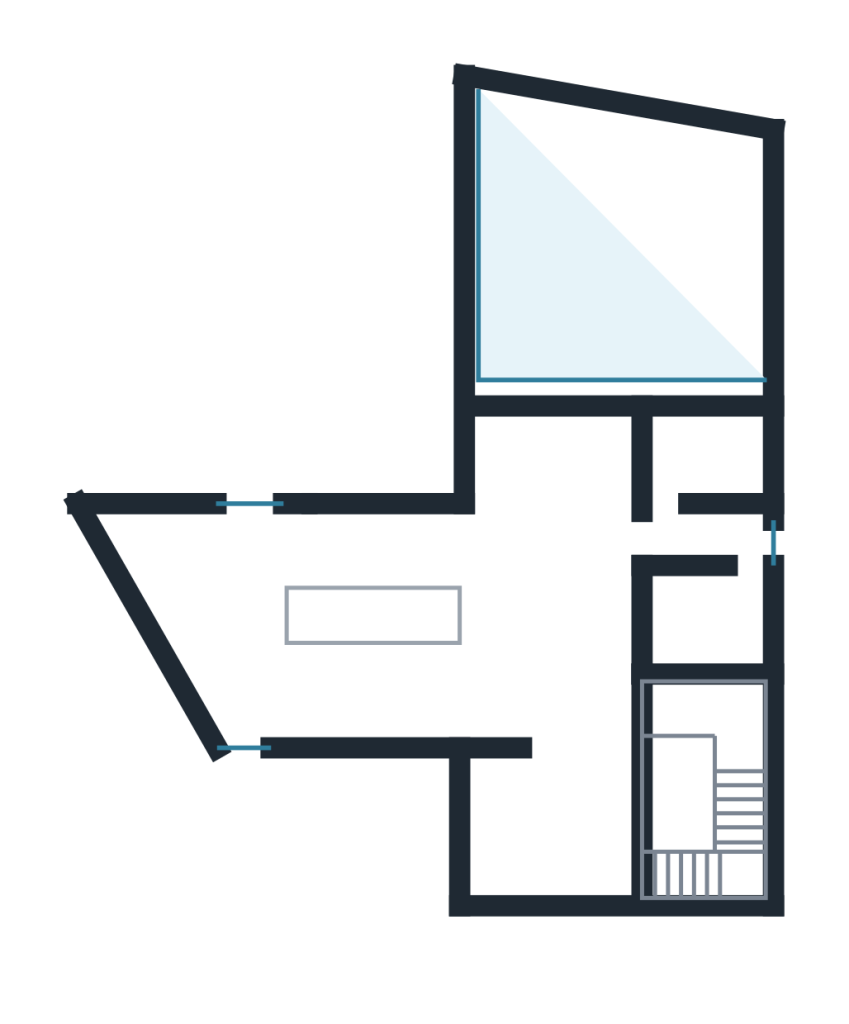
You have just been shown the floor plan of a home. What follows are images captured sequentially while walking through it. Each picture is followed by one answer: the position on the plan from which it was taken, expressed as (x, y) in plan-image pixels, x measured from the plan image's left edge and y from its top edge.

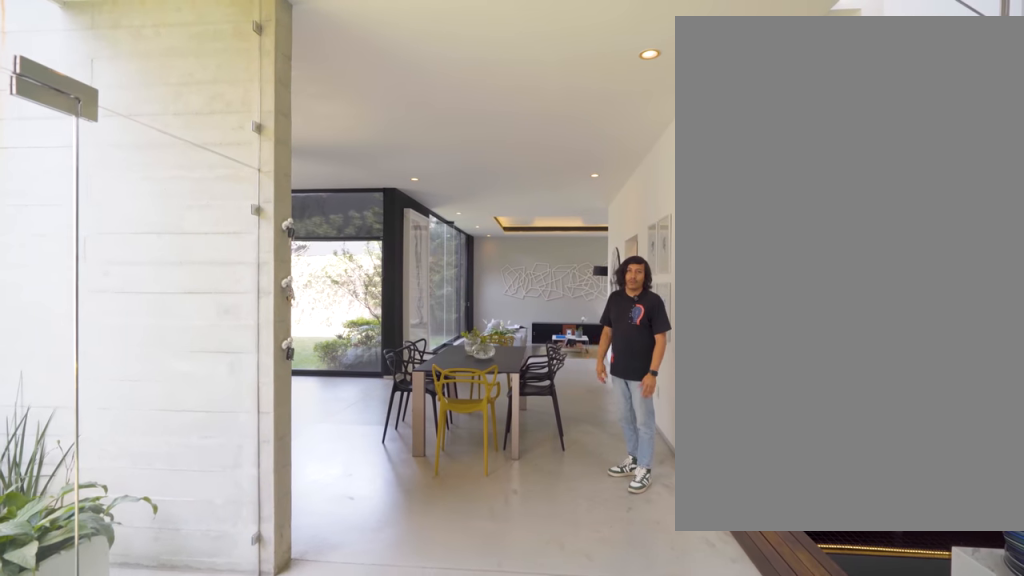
(592, 798)
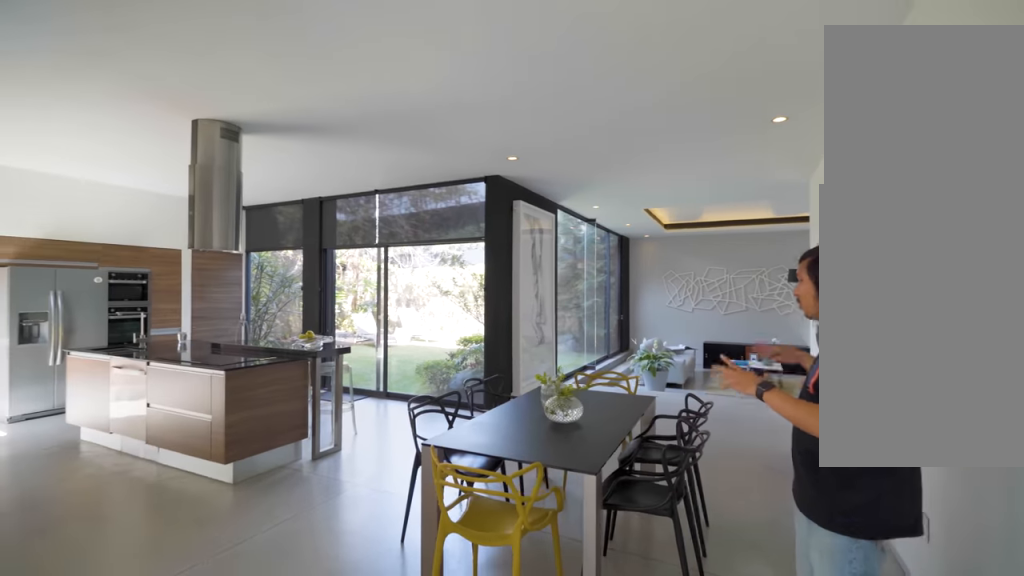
(585, 784)
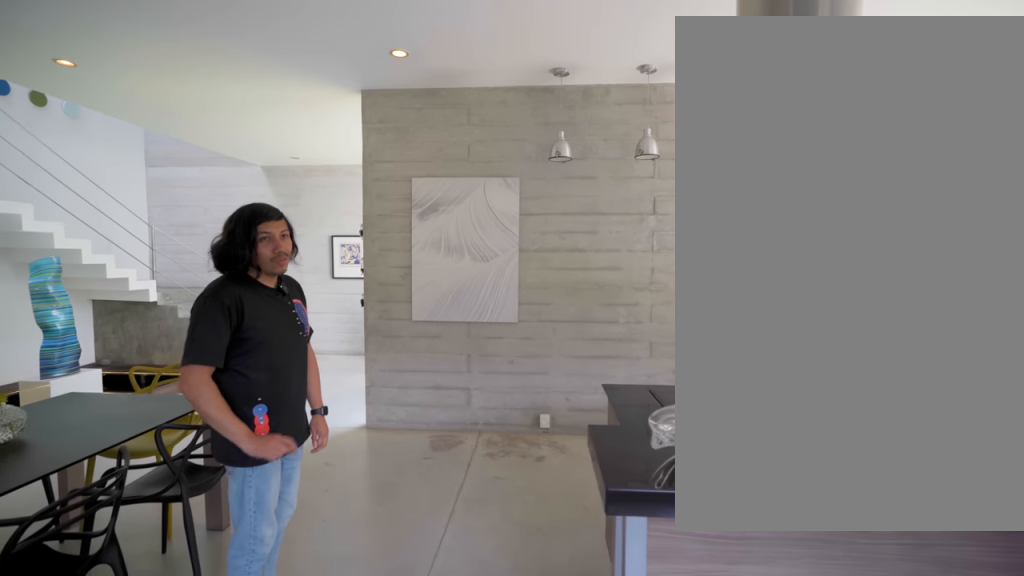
(470, 541)
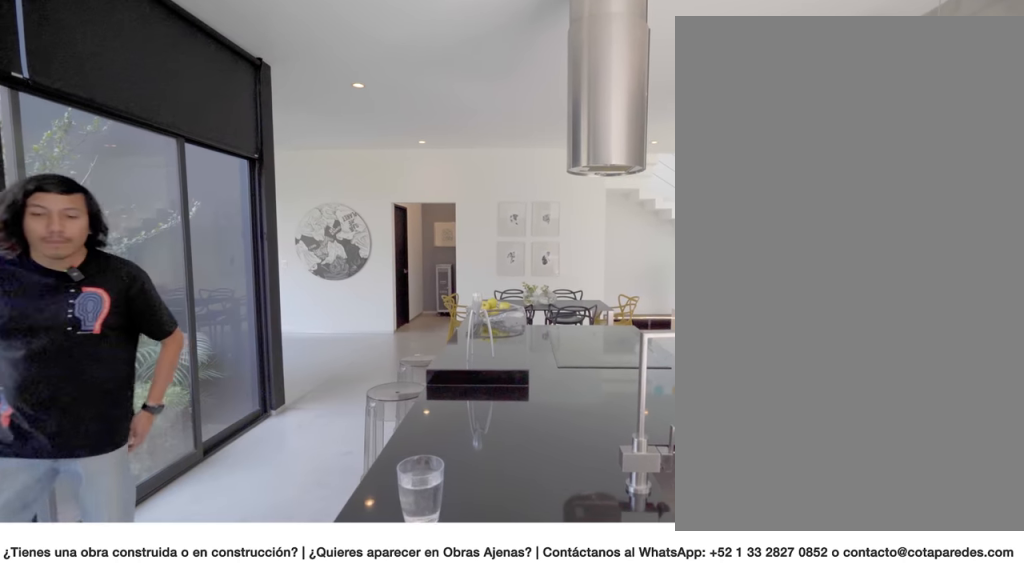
(248, 613)
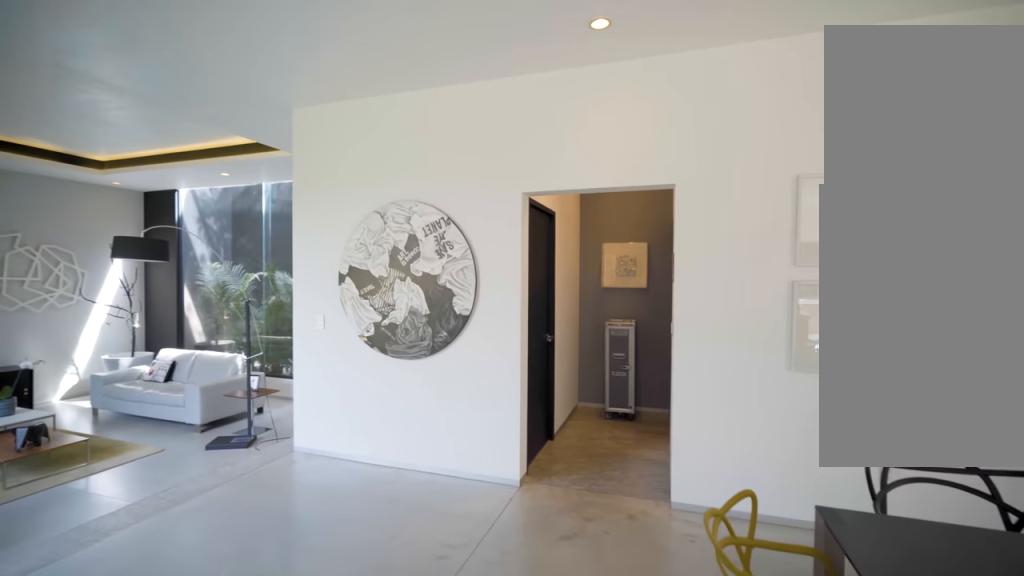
(524, 558)
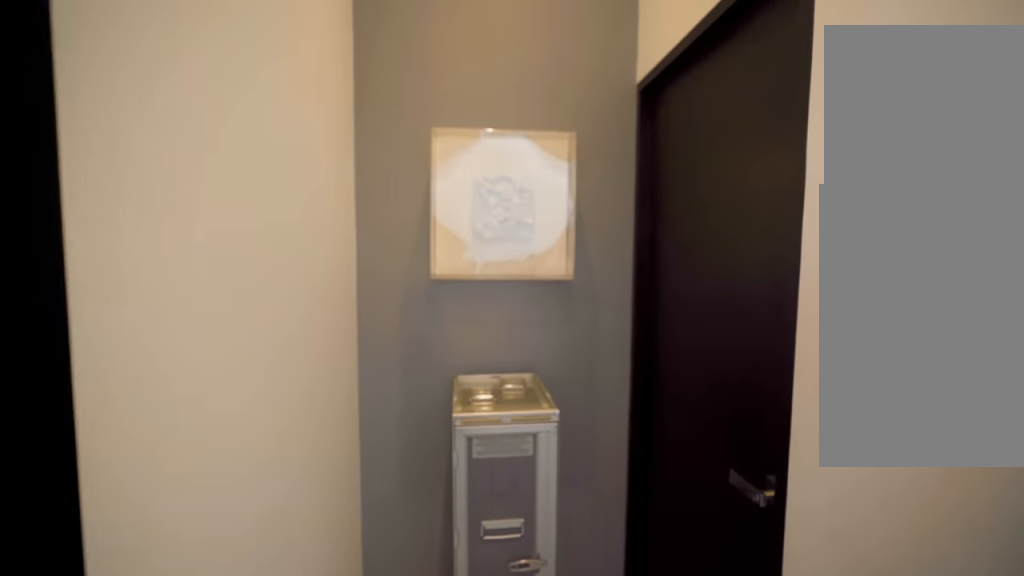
(665, 520)
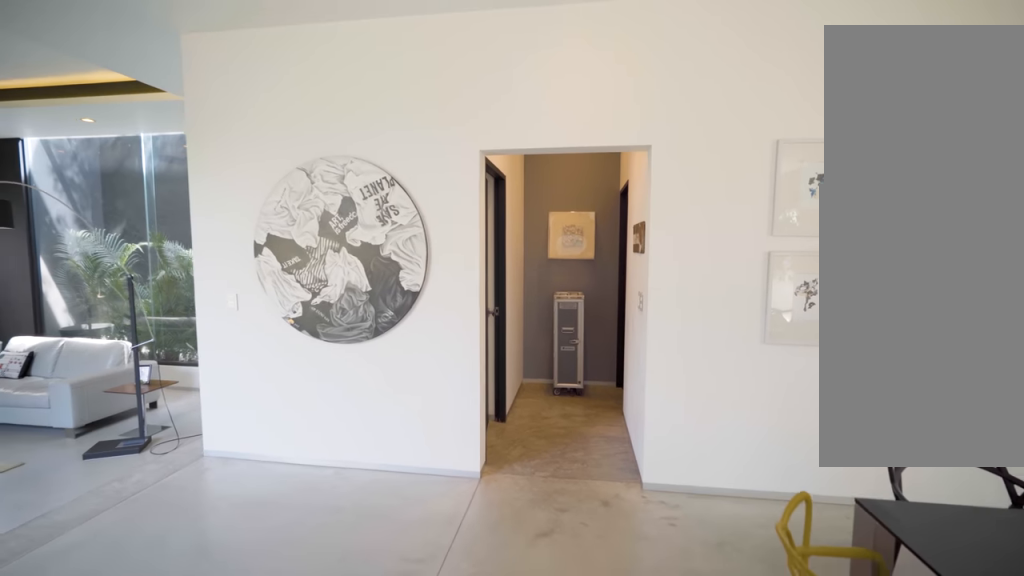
(581, 535)
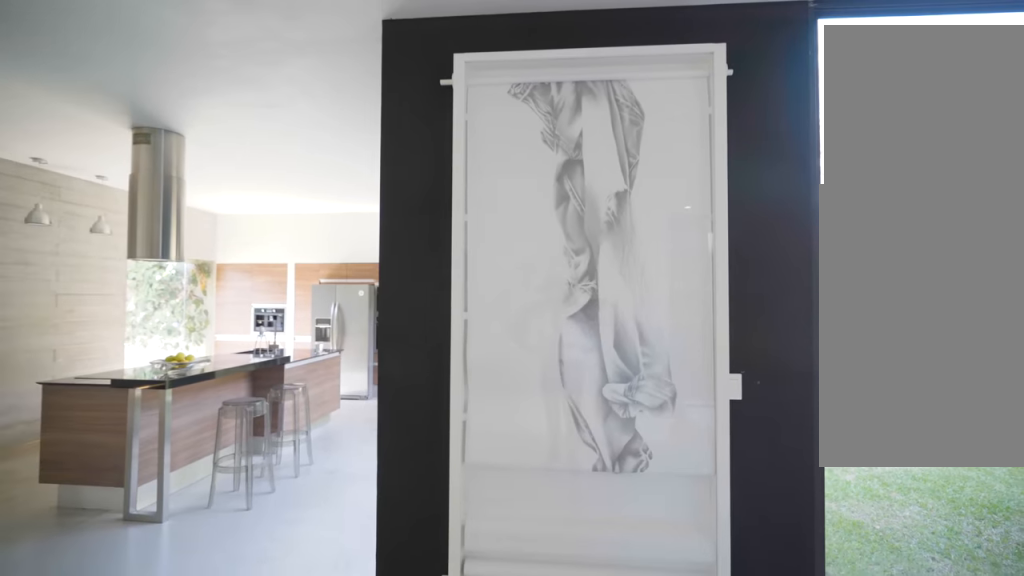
(538, 478)
